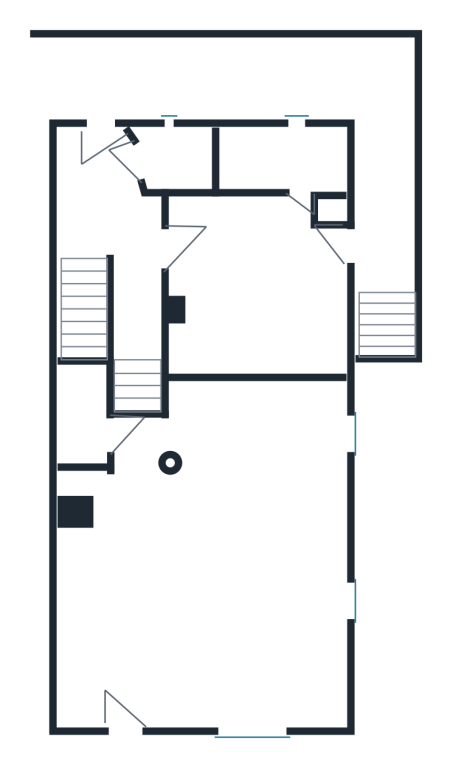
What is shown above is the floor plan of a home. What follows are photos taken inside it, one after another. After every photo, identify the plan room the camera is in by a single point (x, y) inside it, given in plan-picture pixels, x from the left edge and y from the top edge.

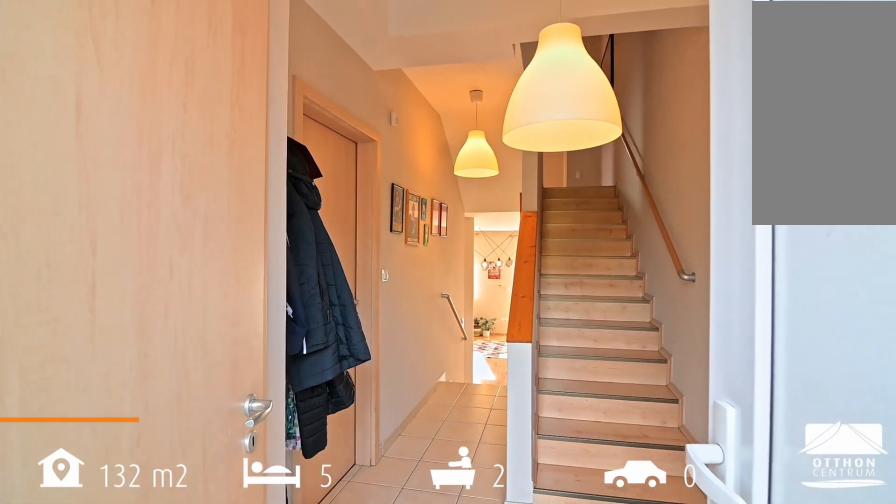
(102, 187)
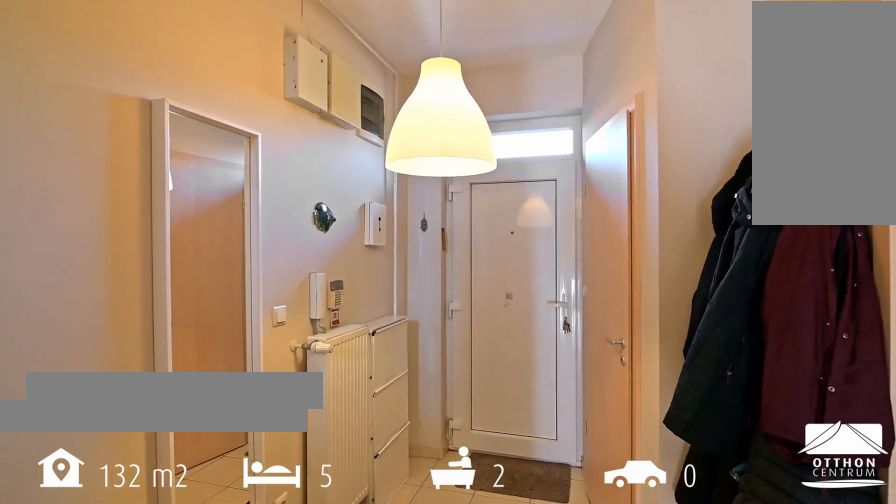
(103, 187)
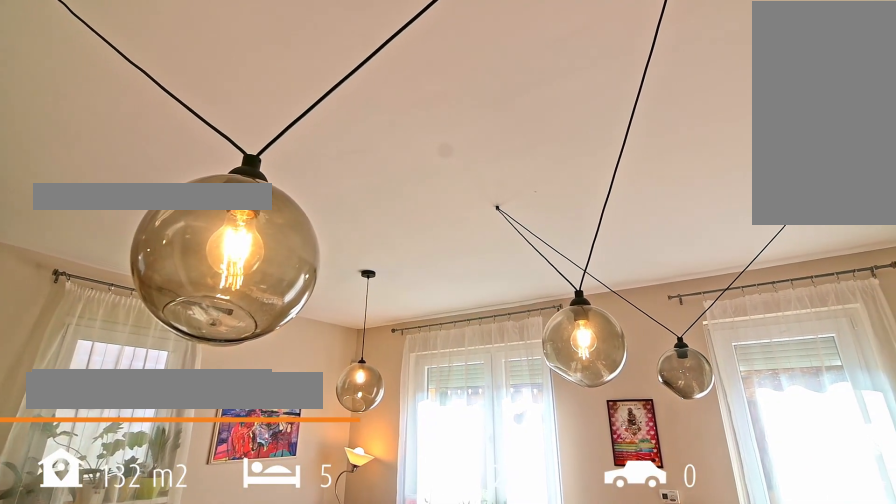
(213, 556)
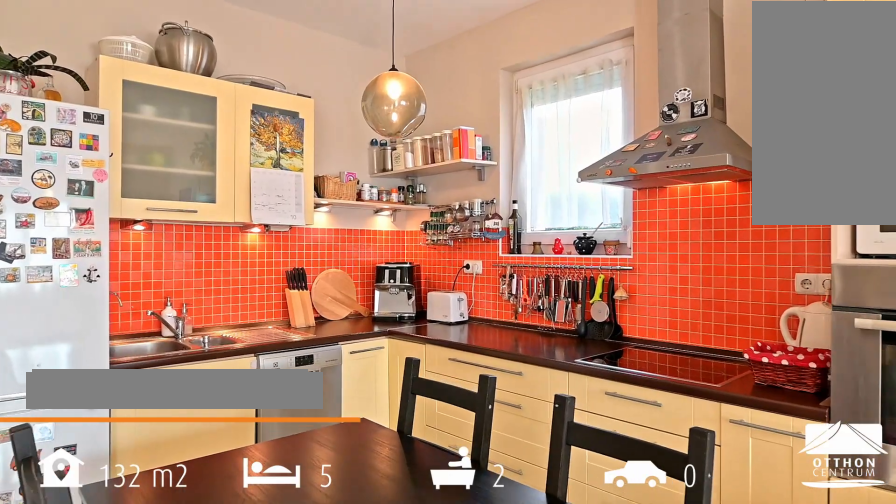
(247, 447)
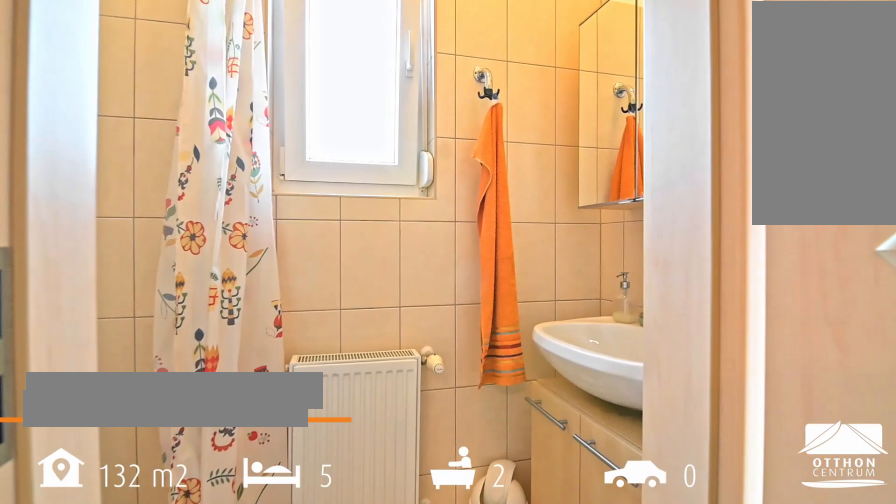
(285, 161)
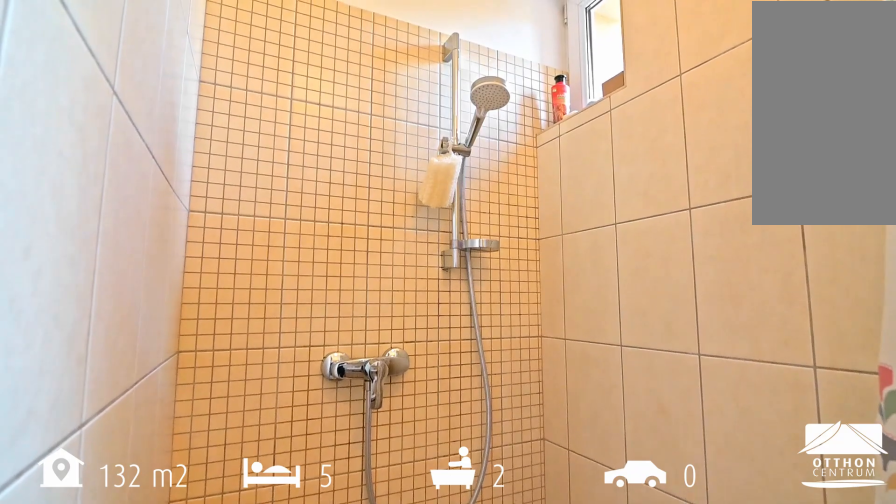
(284, 160)
